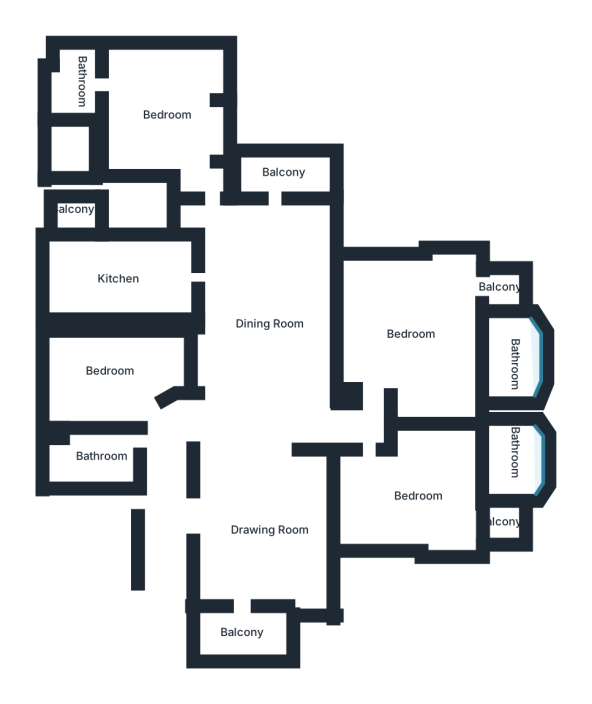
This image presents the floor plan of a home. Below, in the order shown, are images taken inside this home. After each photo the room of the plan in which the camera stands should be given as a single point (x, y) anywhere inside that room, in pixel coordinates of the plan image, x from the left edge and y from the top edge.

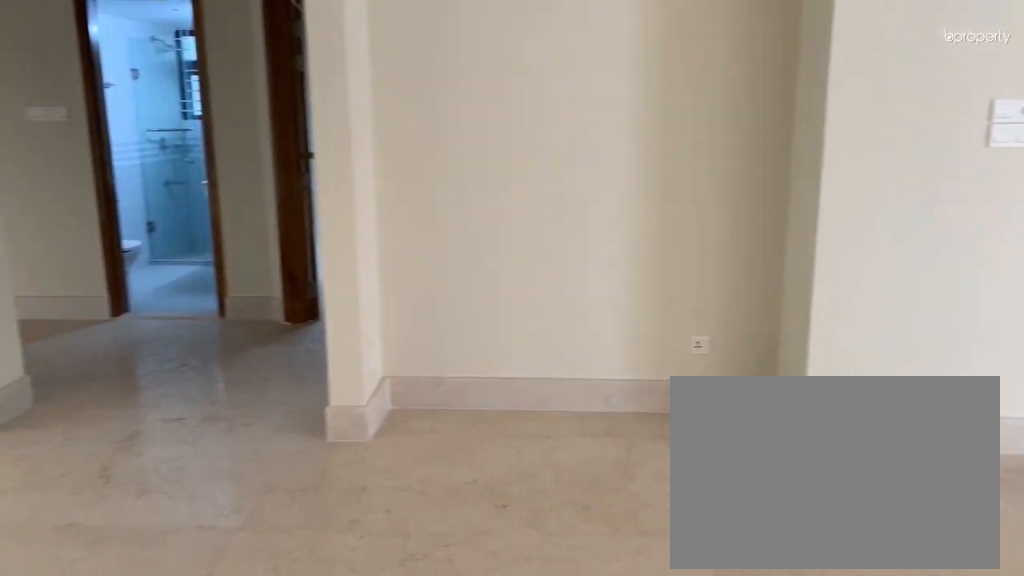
(267, 325)
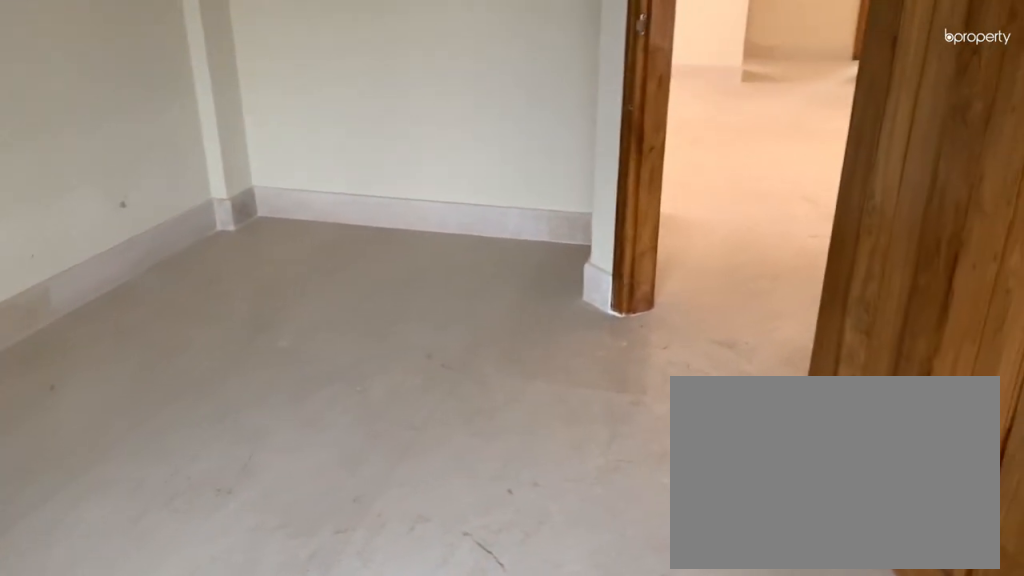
(110, 370)
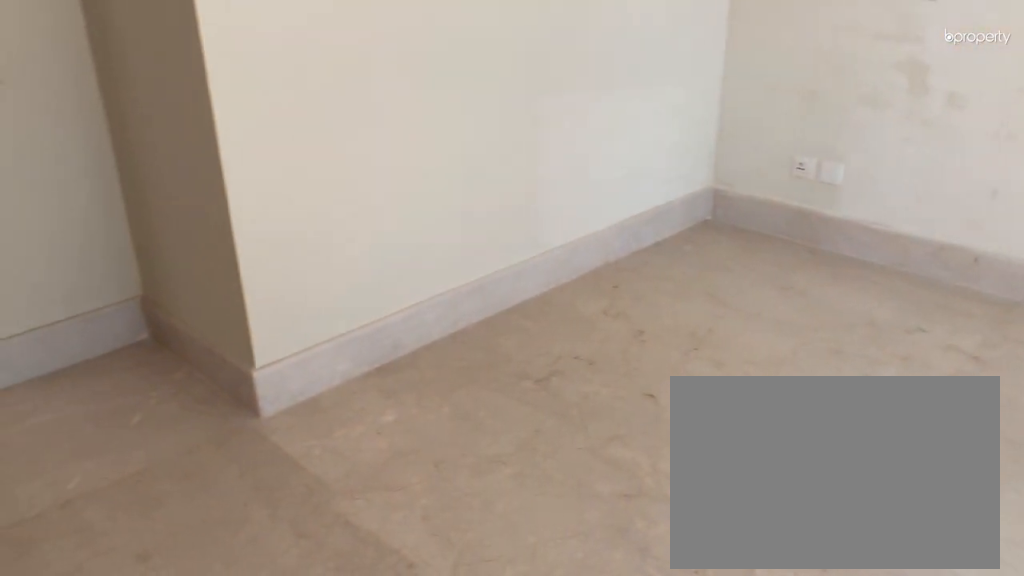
(168, 114)
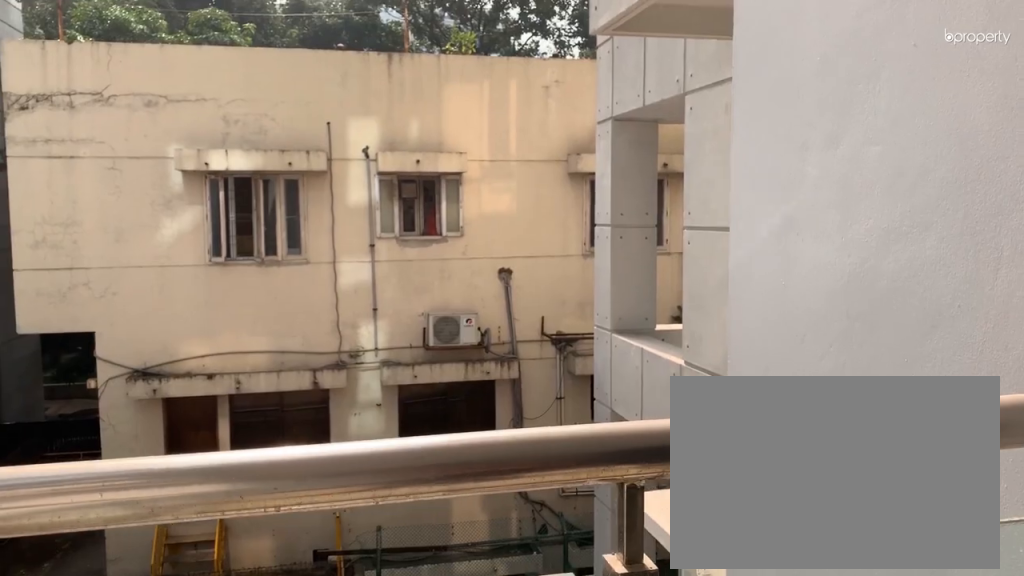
(281, 179)
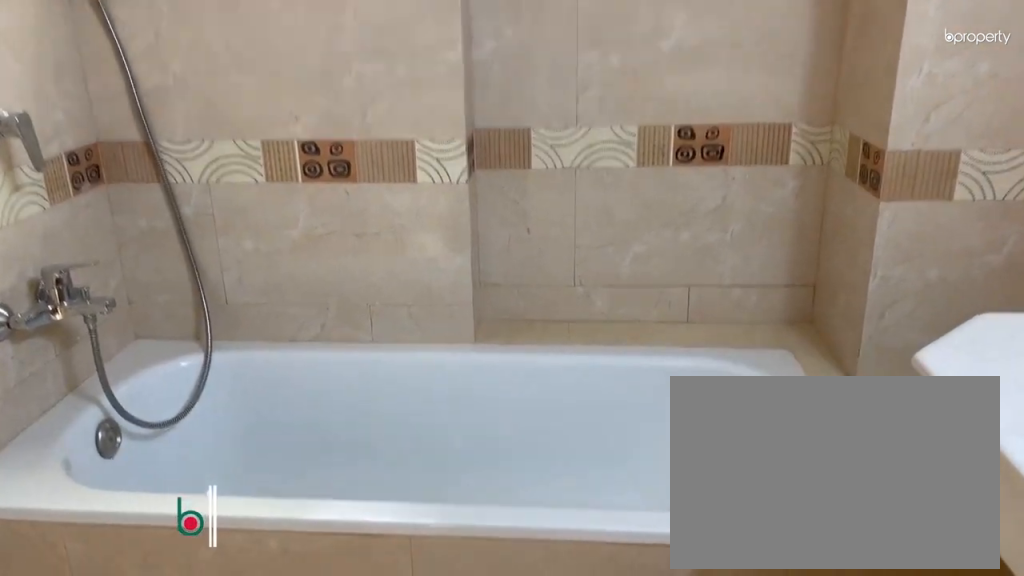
(508, 363)
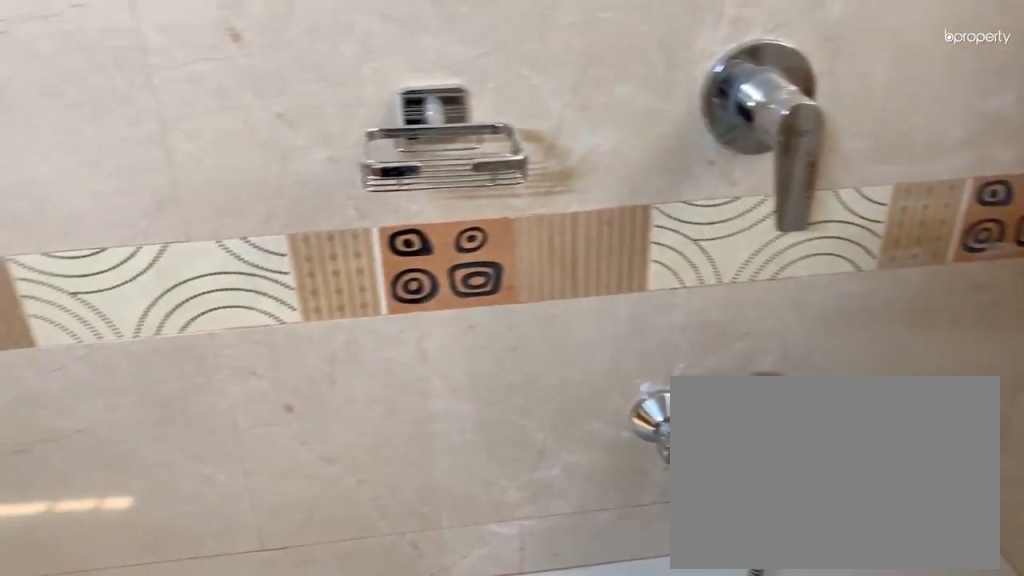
(508, 363)
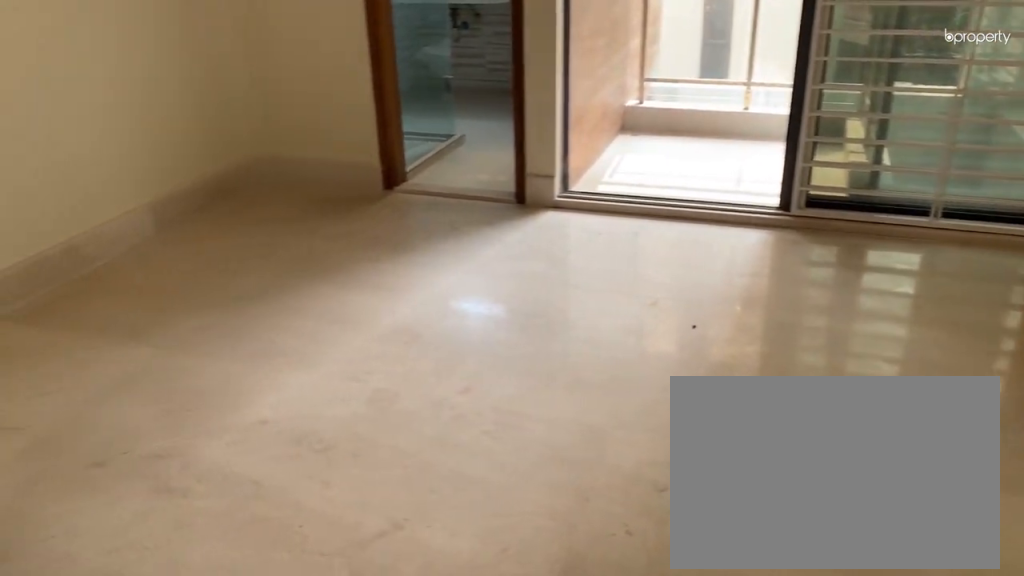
(421, 495)
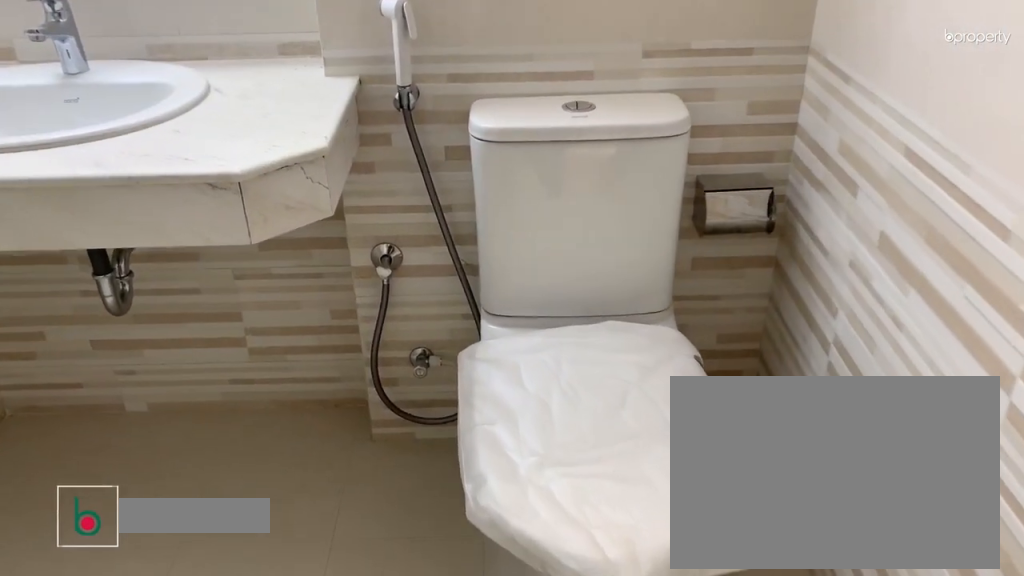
(513, 453)
